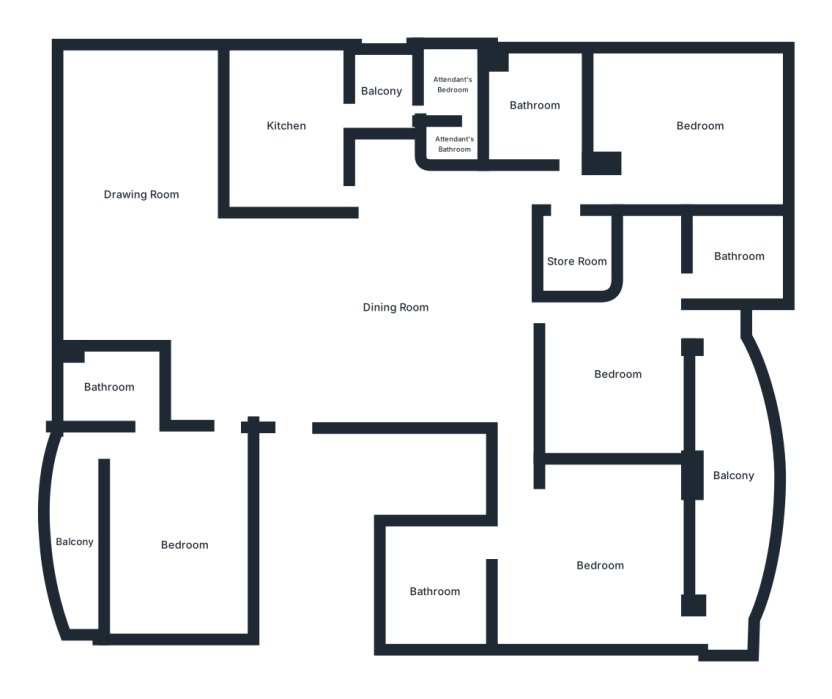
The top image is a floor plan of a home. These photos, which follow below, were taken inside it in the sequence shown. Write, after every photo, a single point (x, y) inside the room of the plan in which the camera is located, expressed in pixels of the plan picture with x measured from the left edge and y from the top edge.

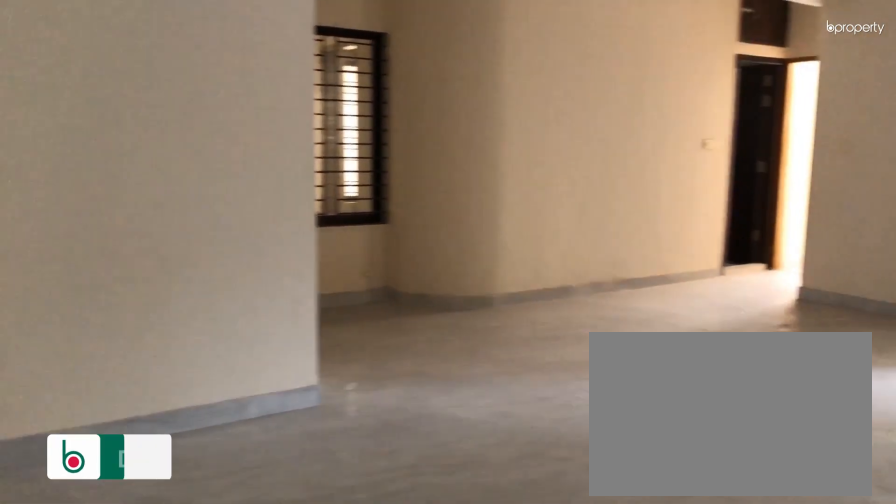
(396, 306)
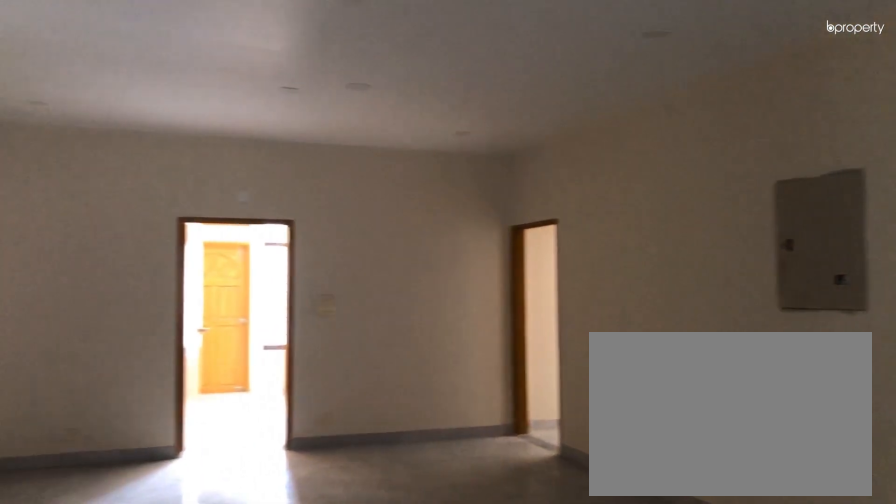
(396, 306)
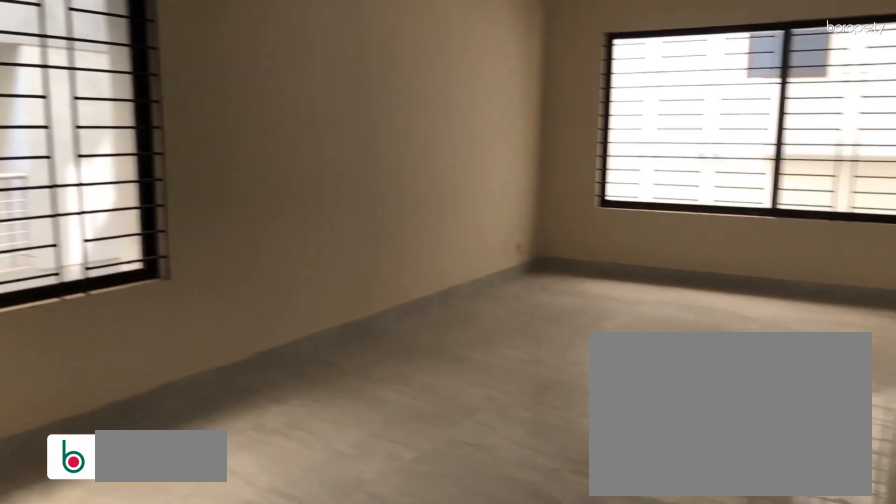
(138, 169)
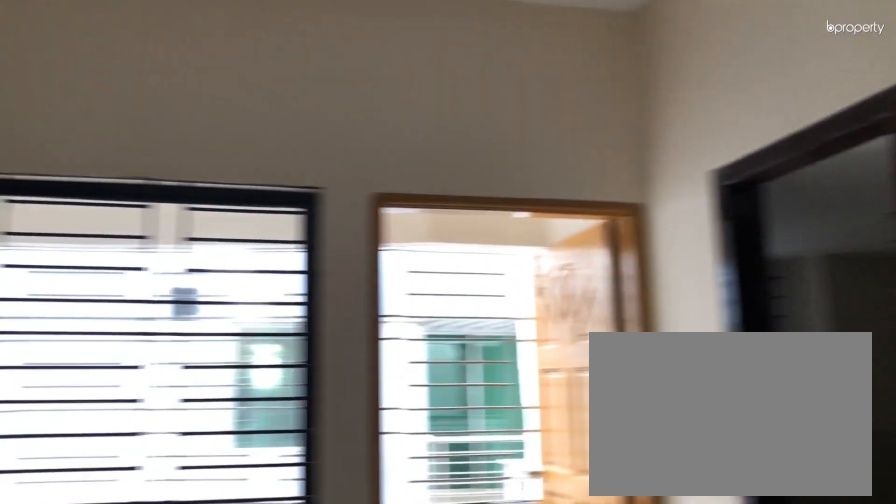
(177, 546)
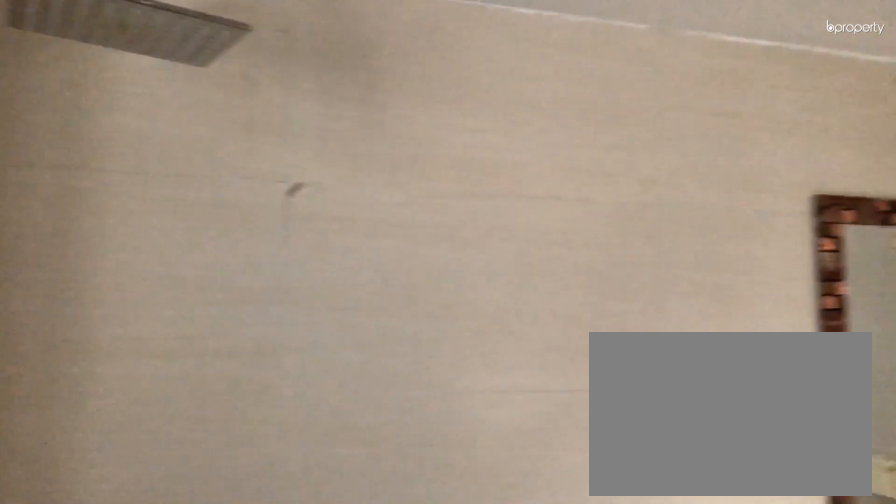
(112, 385)
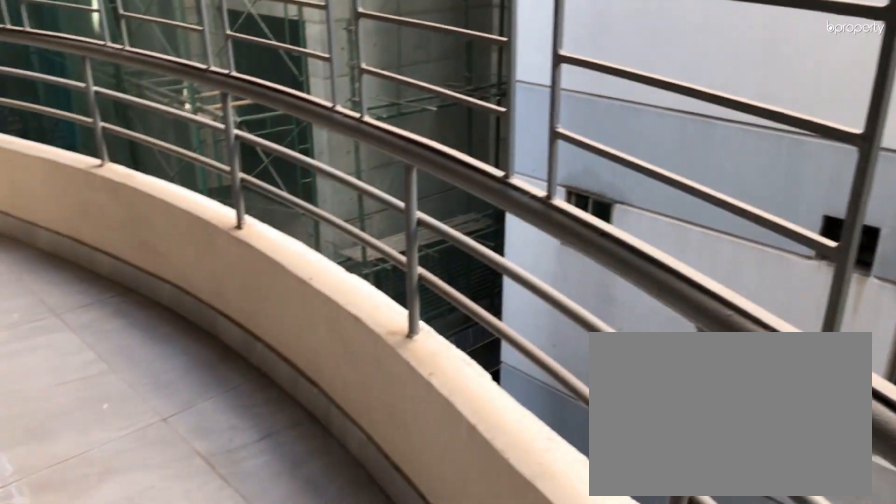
(78, 541)
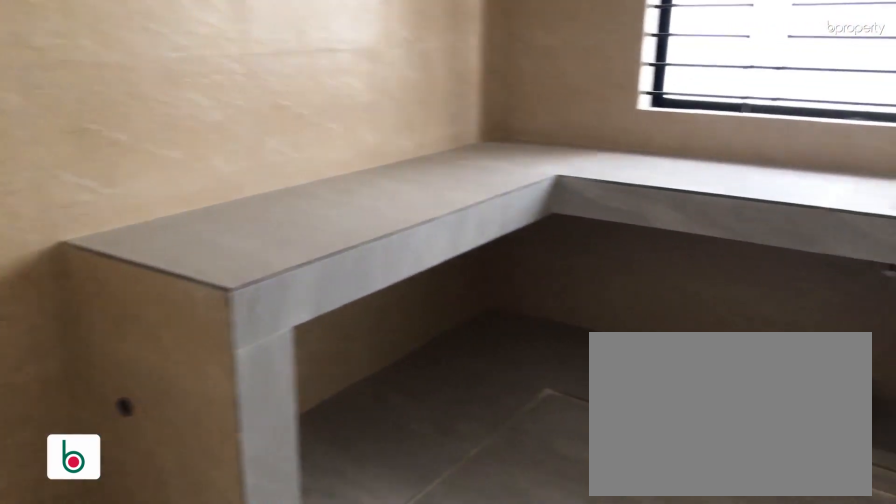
(287, 121)
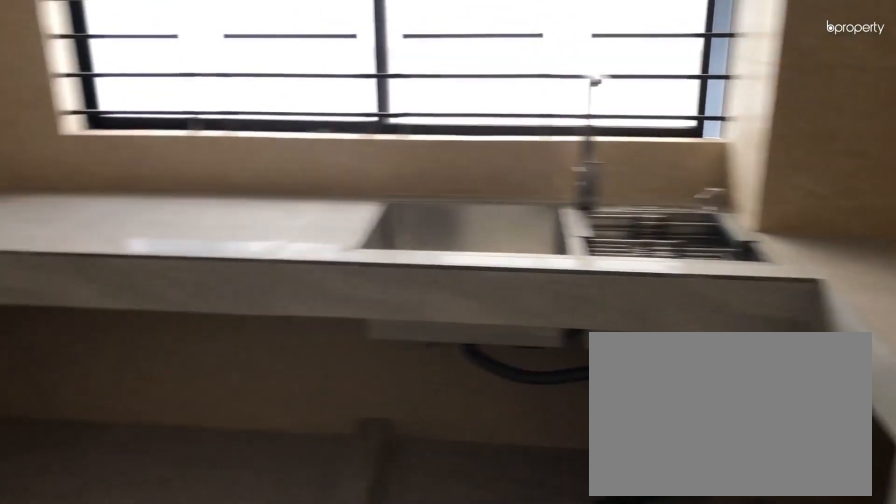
(287, 121)
